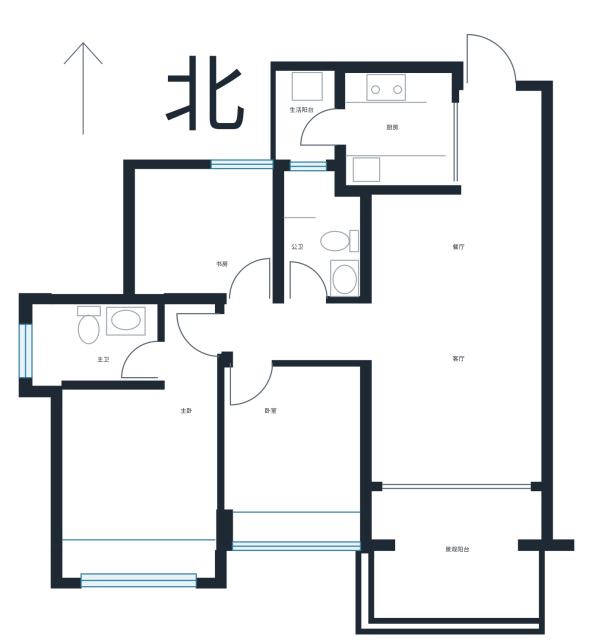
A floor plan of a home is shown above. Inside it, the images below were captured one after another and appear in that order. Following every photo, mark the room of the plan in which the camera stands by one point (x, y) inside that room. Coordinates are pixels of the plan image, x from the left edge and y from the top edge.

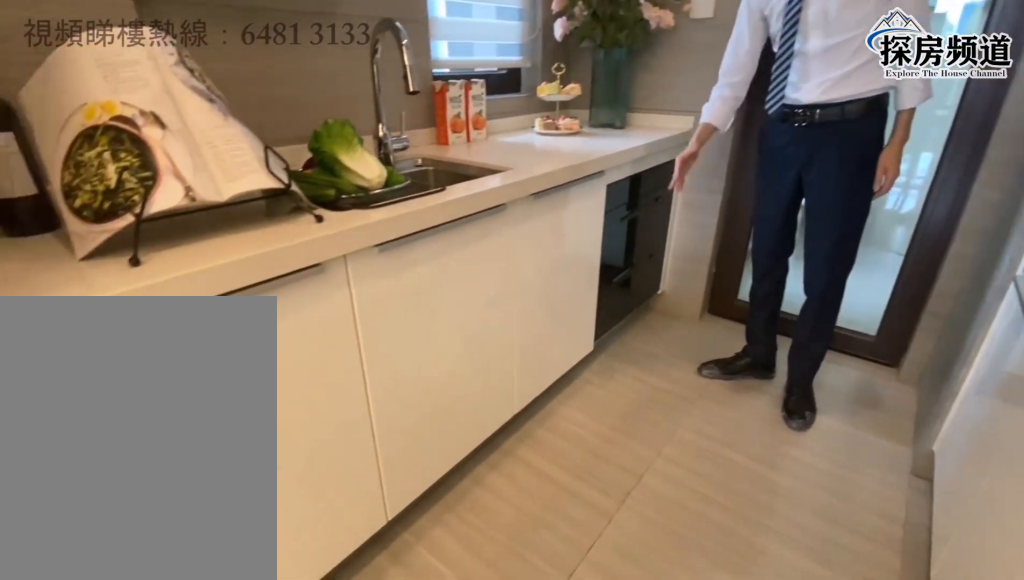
(414, 141)
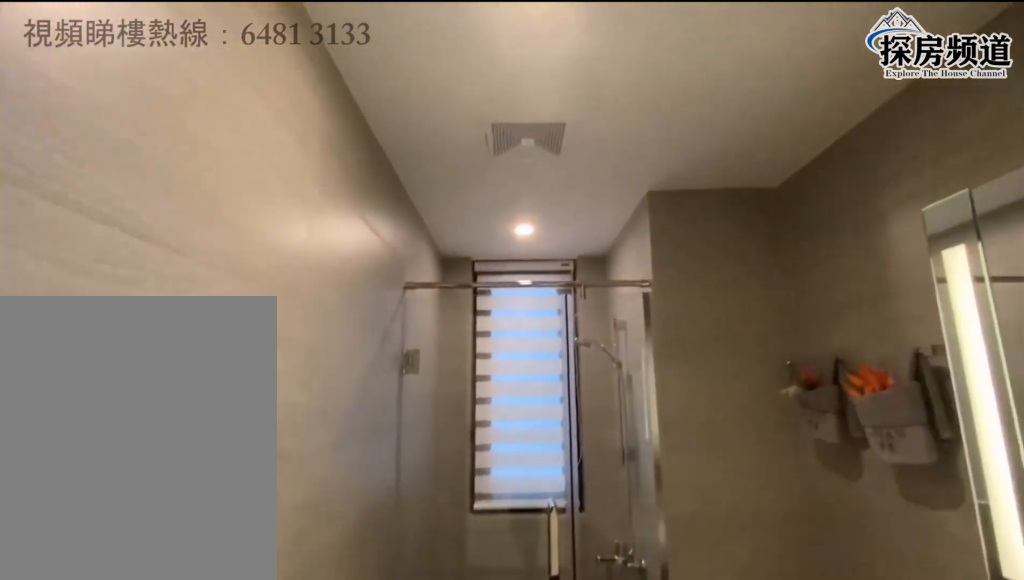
(321, 254)
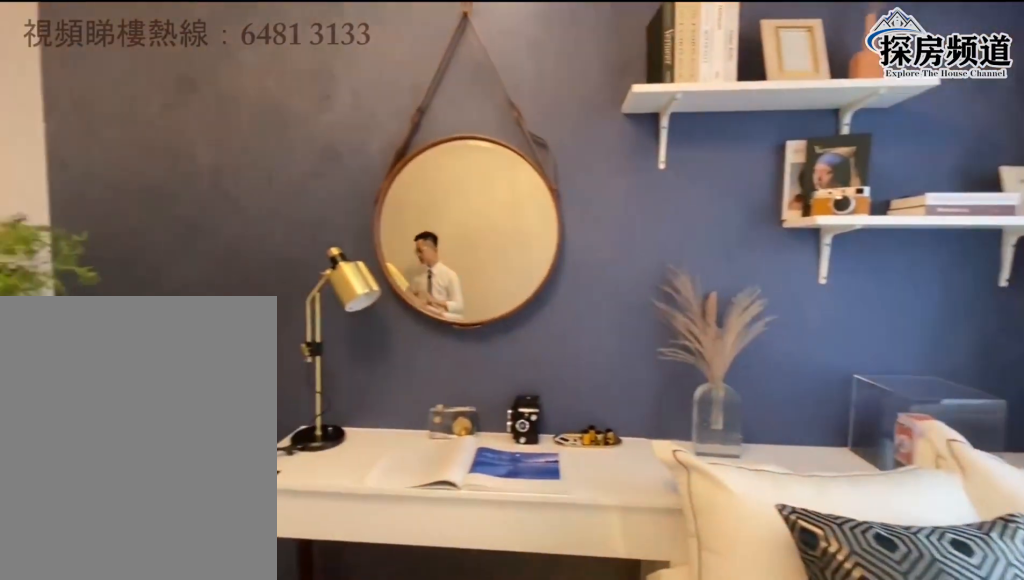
(299, 445)
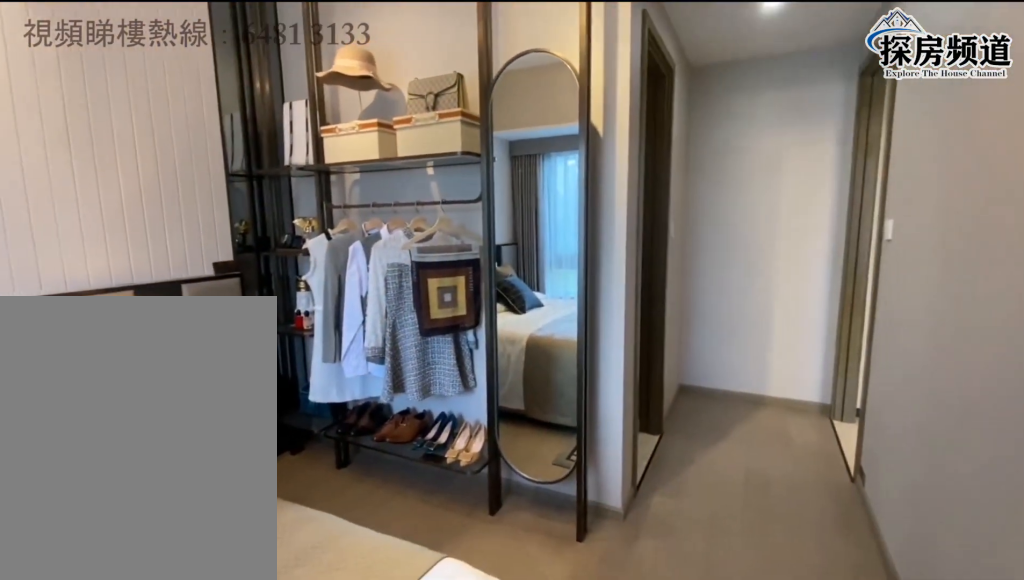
(126, 487)
